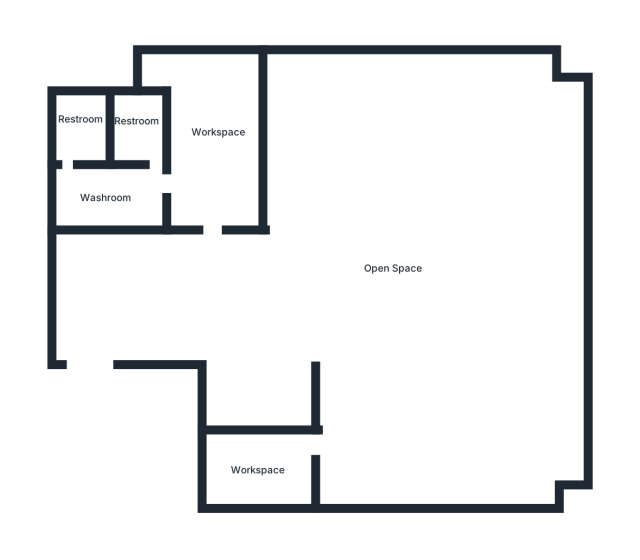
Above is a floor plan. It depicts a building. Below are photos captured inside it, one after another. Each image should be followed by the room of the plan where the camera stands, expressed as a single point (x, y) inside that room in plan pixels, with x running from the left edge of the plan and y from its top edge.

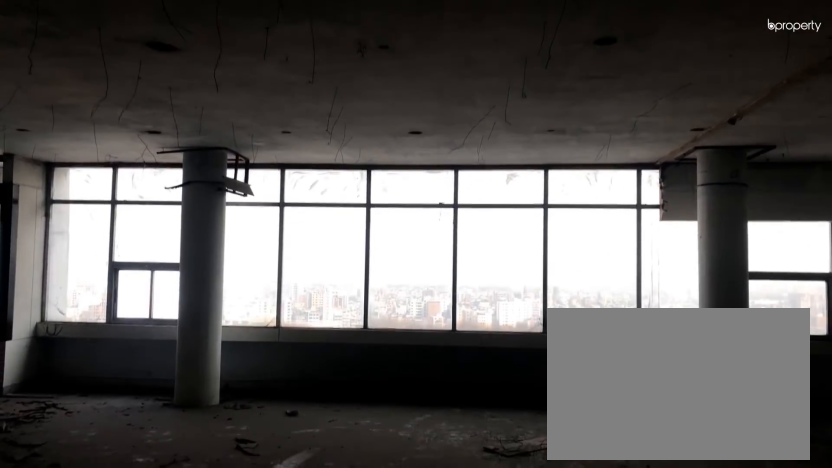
(399, 250)
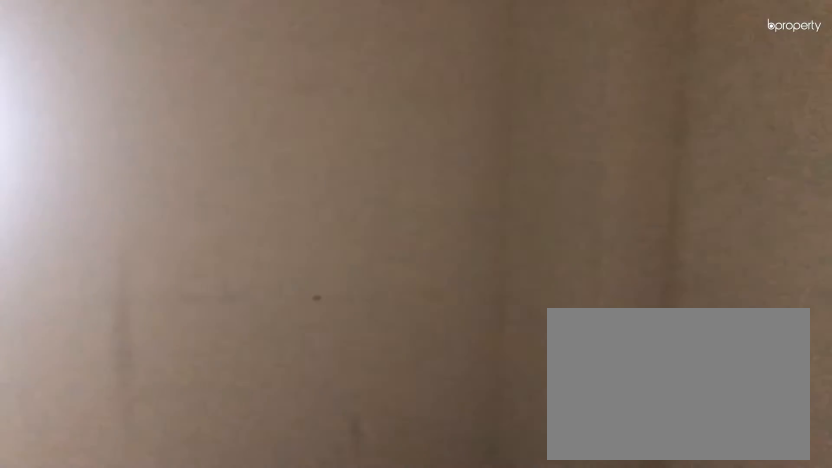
(262, 472)
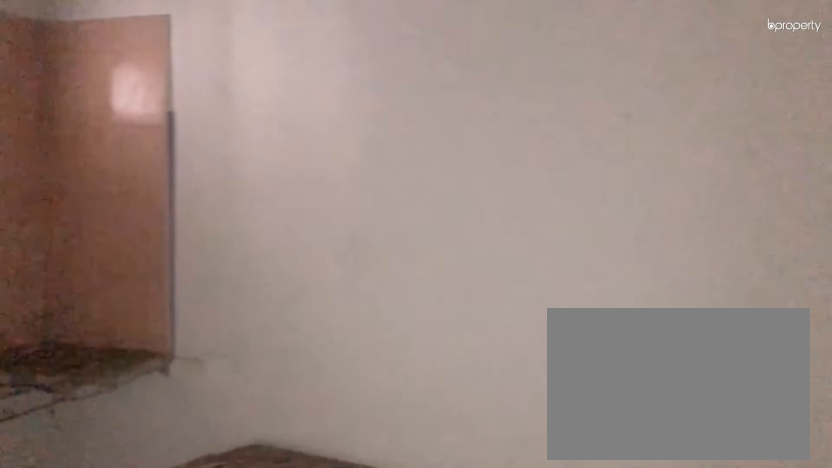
(210, 151)
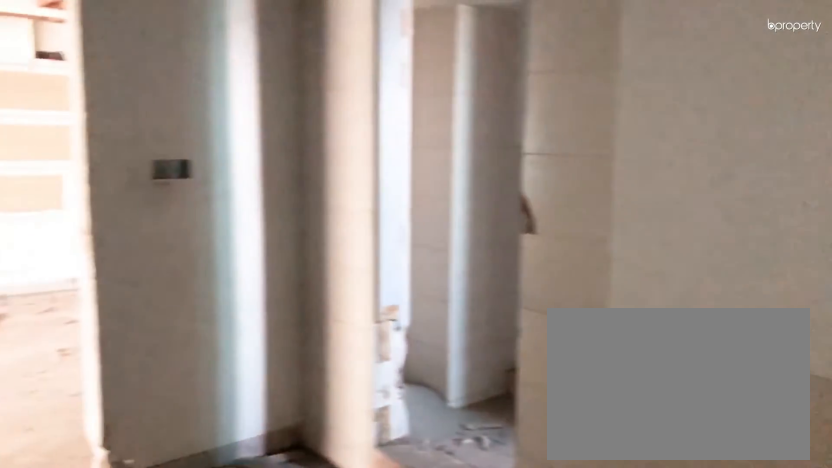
(210, 151)
